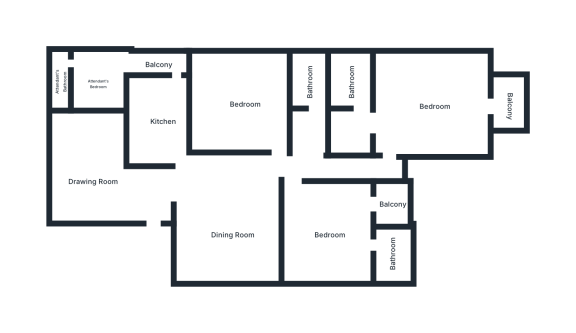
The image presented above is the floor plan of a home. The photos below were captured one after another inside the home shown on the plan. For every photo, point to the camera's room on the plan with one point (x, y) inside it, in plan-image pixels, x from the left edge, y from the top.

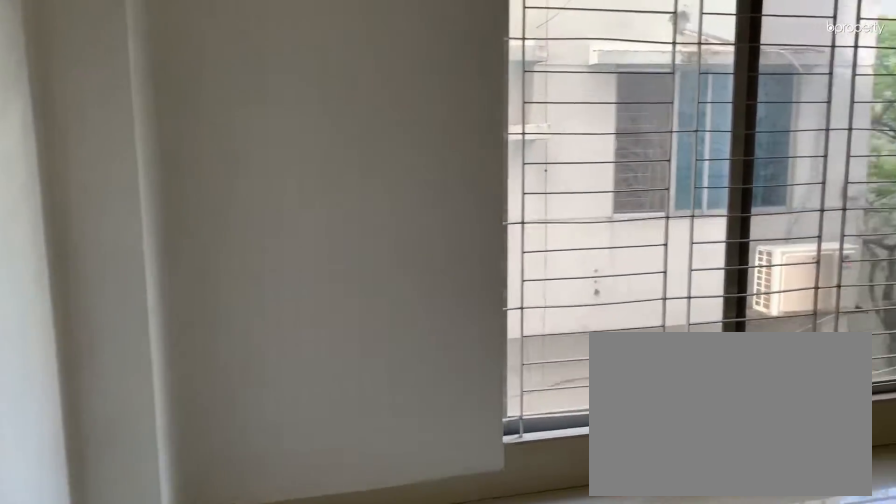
(94, 181)
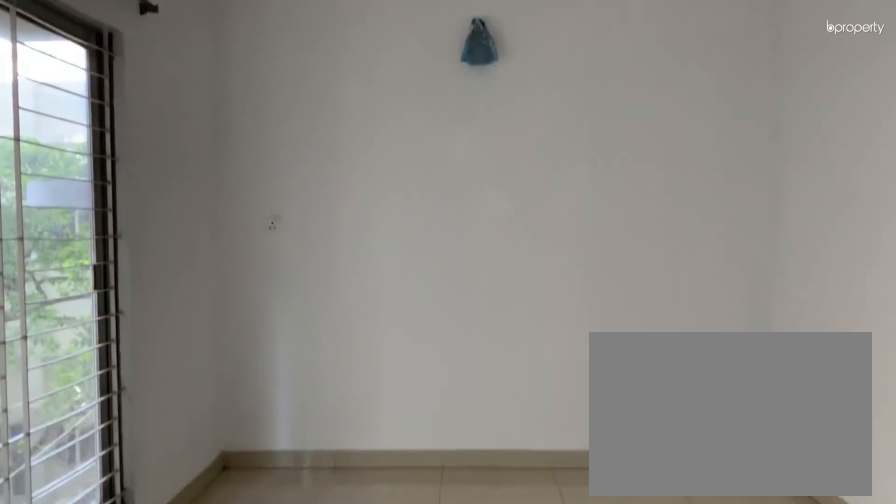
(94, 180)
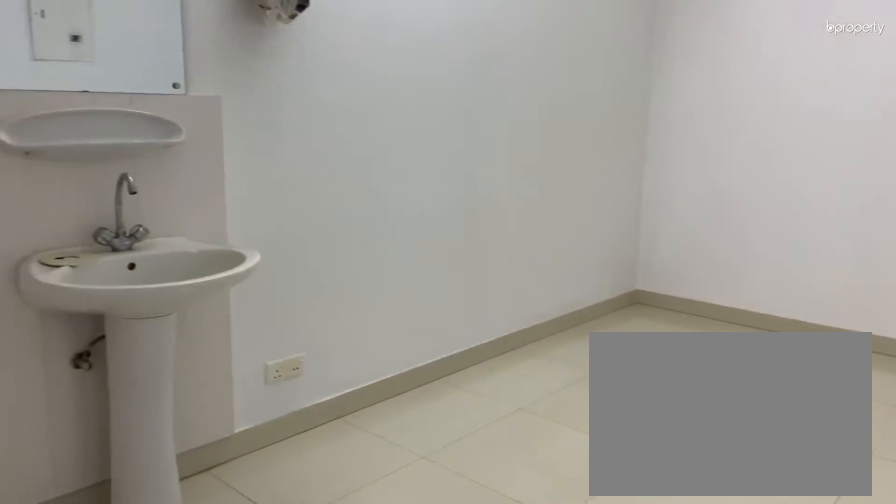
(233, 237)
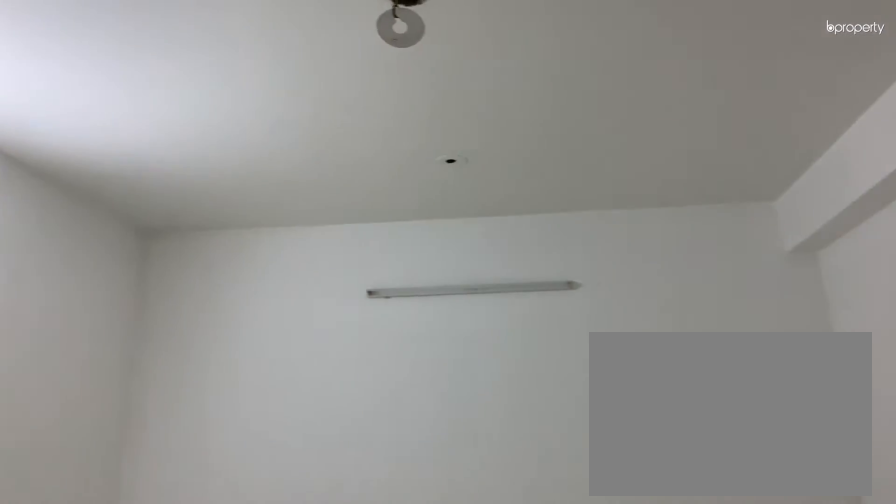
(233, 237)
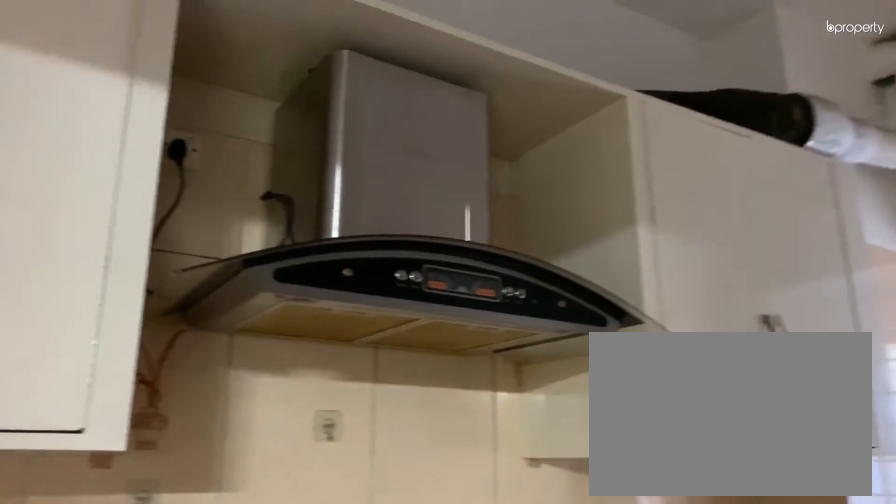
(163, 121)
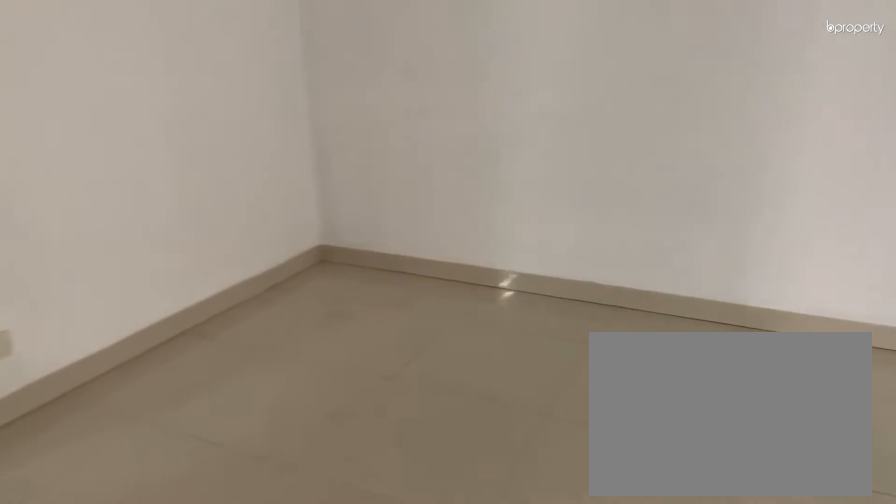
(245, 103)
